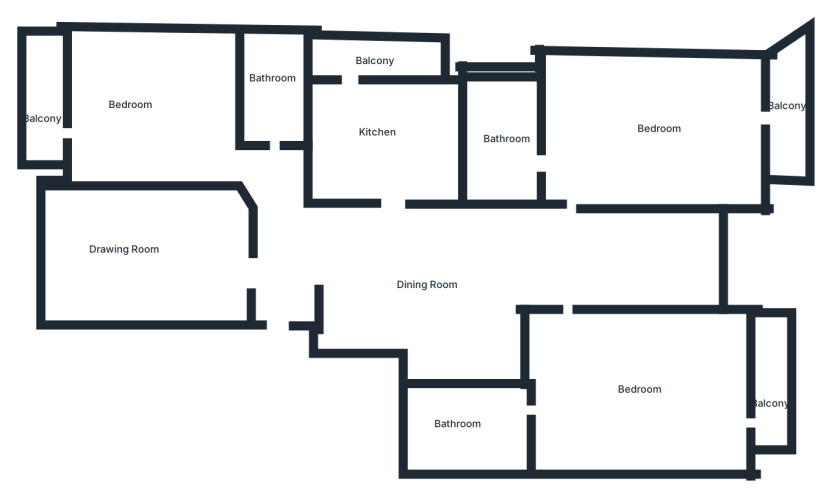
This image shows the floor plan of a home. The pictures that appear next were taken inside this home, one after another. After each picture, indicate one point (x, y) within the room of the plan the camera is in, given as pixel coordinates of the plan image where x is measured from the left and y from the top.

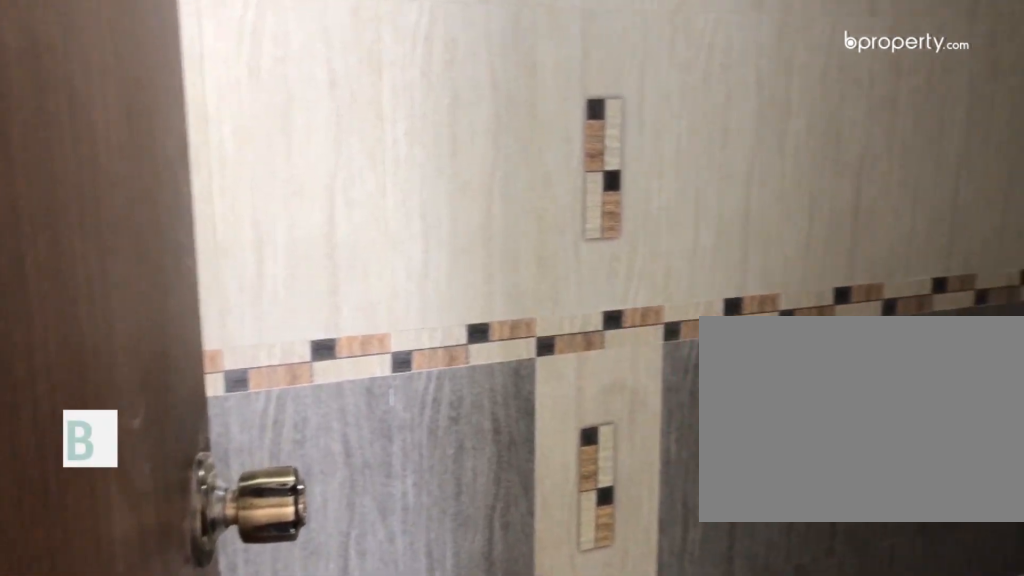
(505, 152)
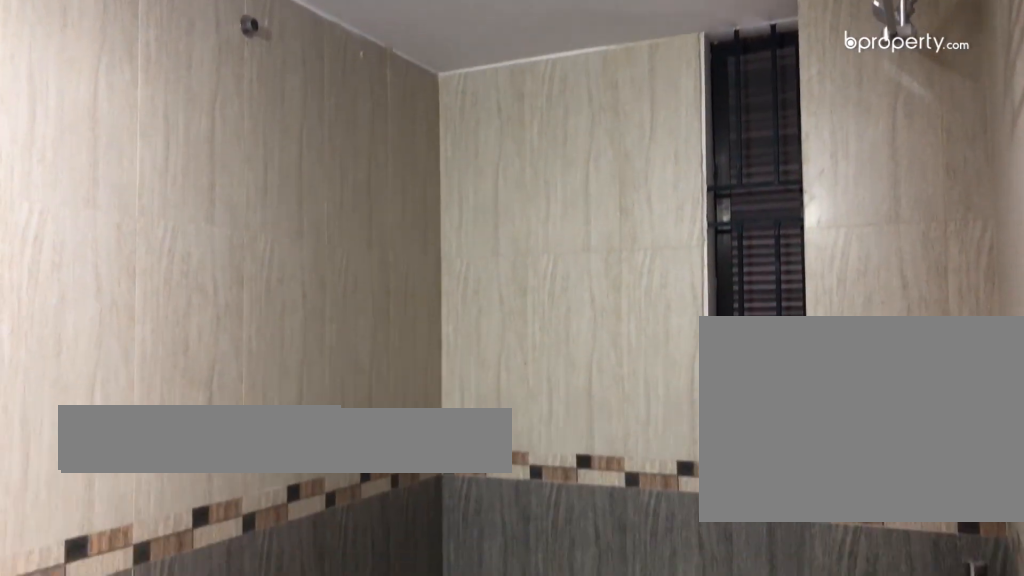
(516, 161)
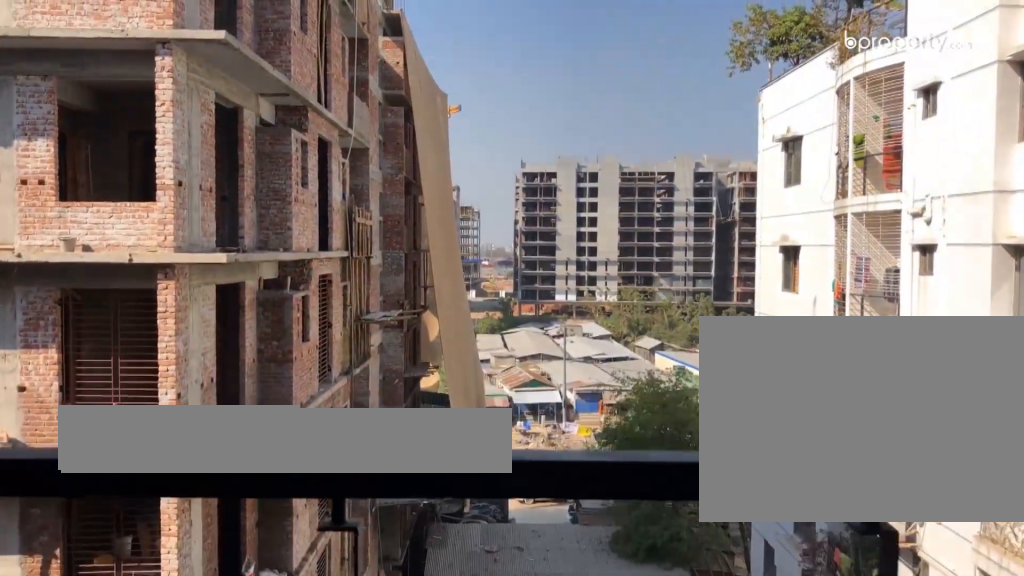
(786, 120)
